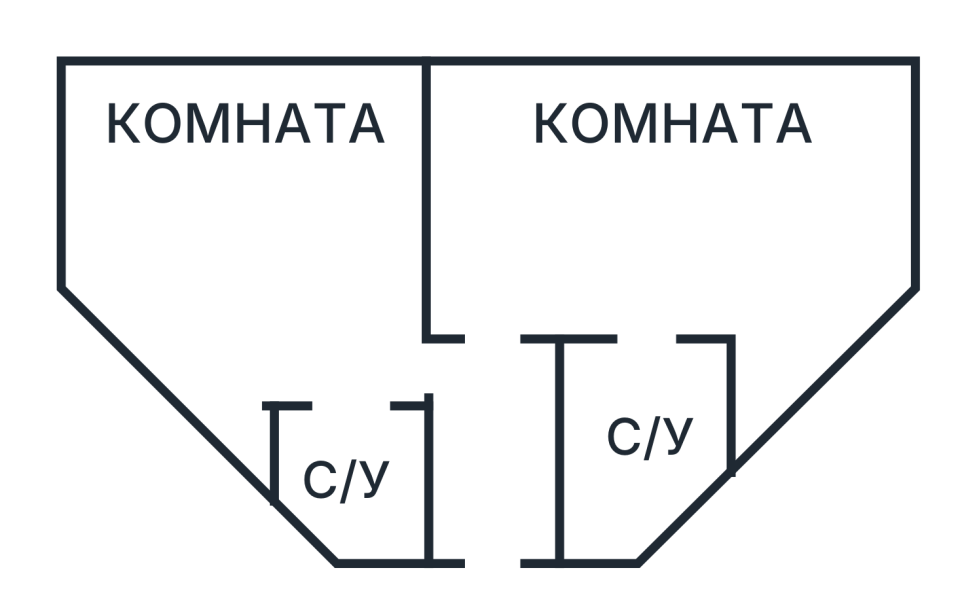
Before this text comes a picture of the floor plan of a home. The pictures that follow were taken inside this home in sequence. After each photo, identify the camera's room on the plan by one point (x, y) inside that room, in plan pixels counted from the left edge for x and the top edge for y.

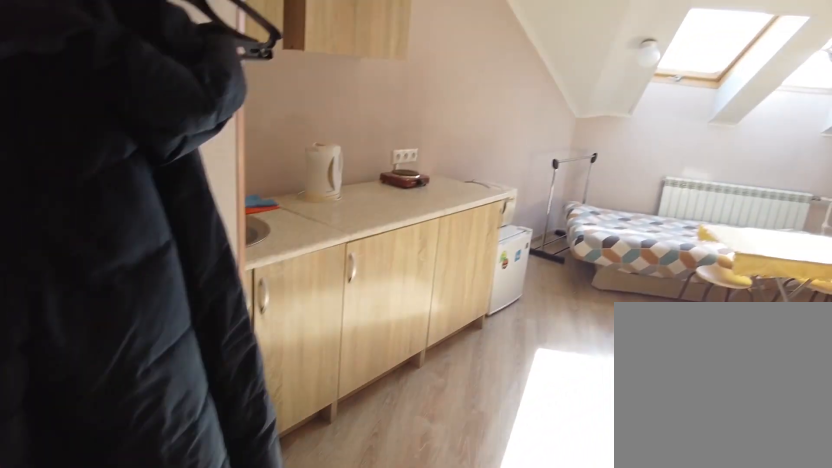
(323, 353)
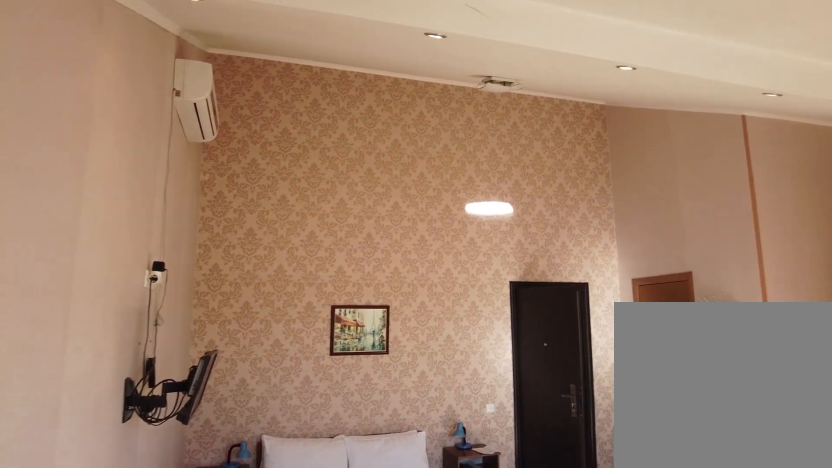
(355, 157)
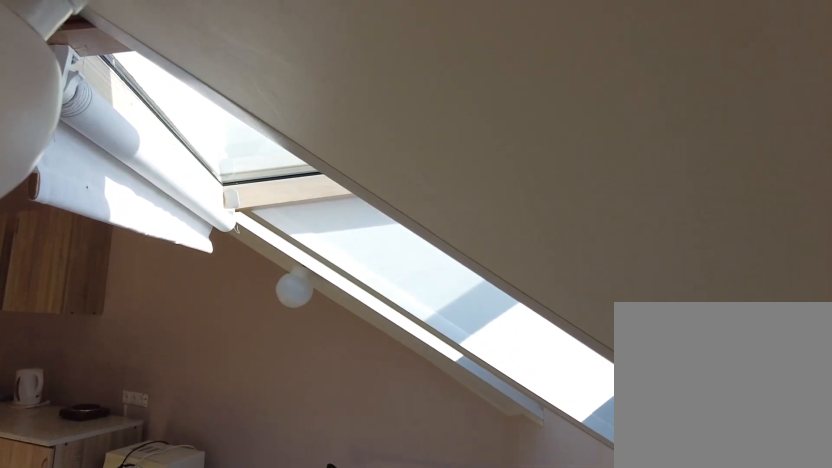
(355, 157)
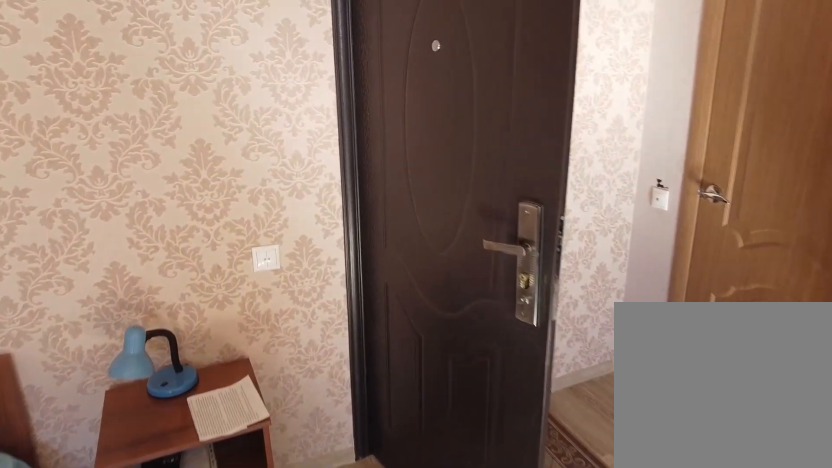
(380, 292)
